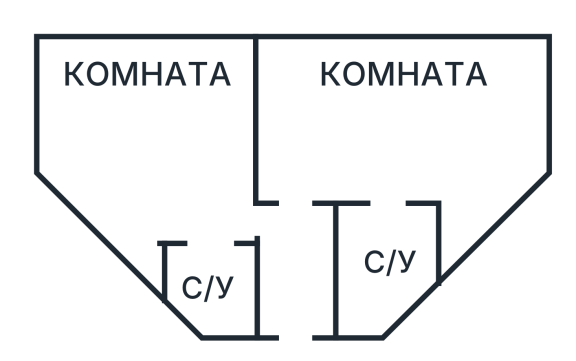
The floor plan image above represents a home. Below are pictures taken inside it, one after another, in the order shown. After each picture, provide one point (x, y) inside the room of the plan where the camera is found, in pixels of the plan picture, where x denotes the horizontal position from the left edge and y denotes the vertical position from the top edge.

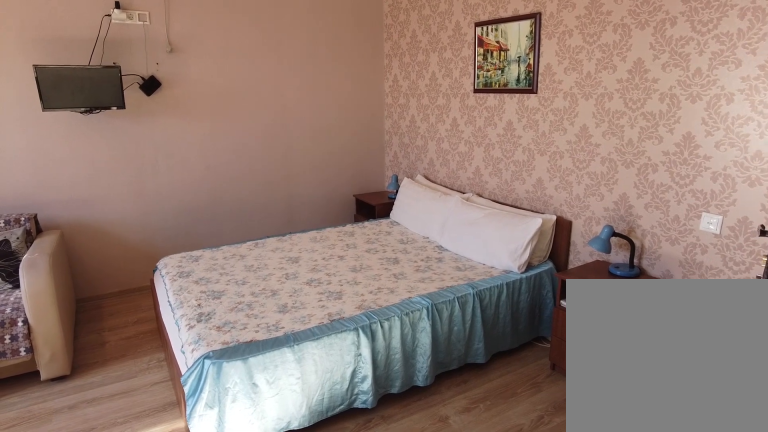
(188, 193)
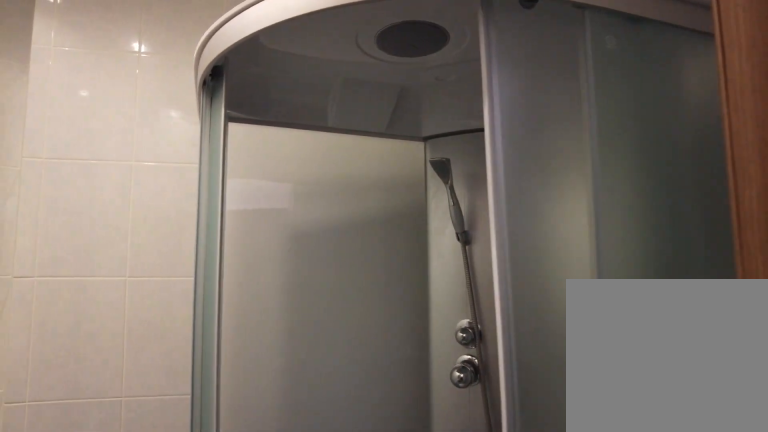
(222, 275)
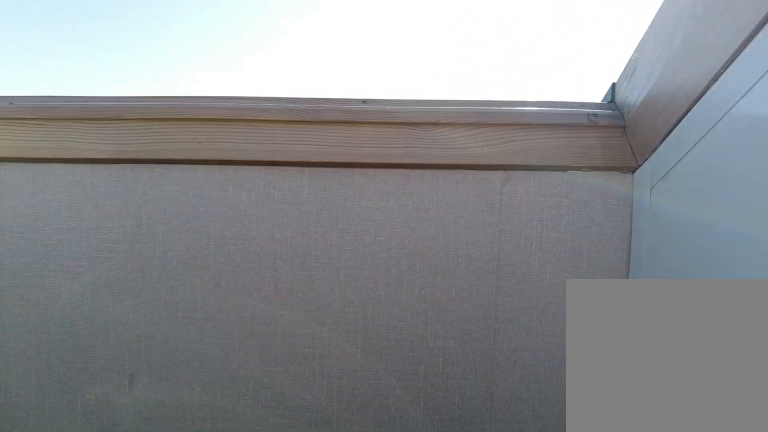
(213, 94)
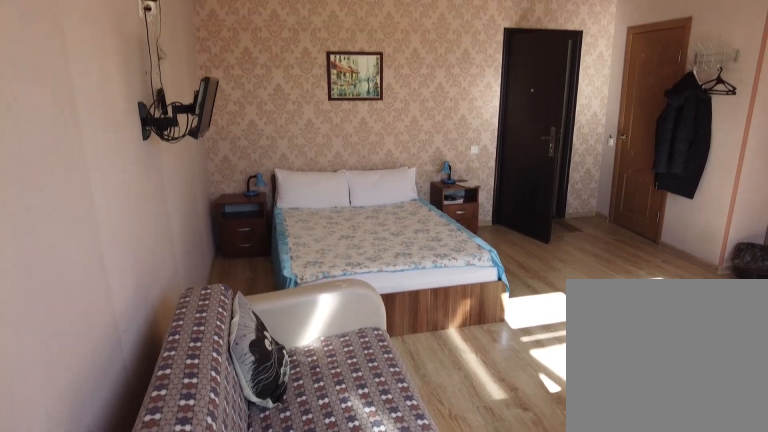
(213, 94)
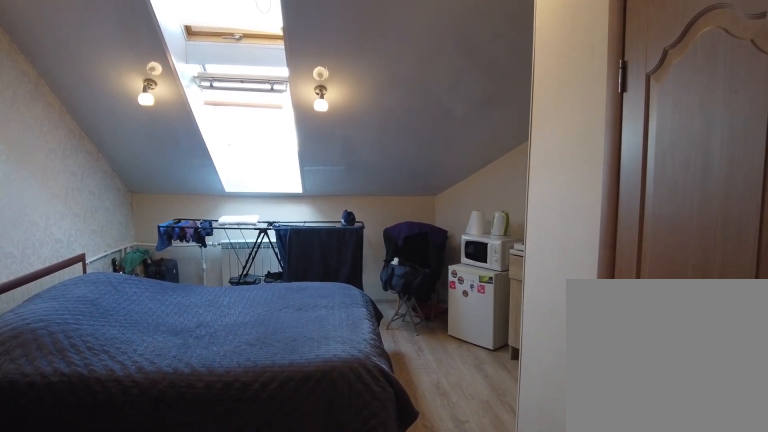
(323, 174)
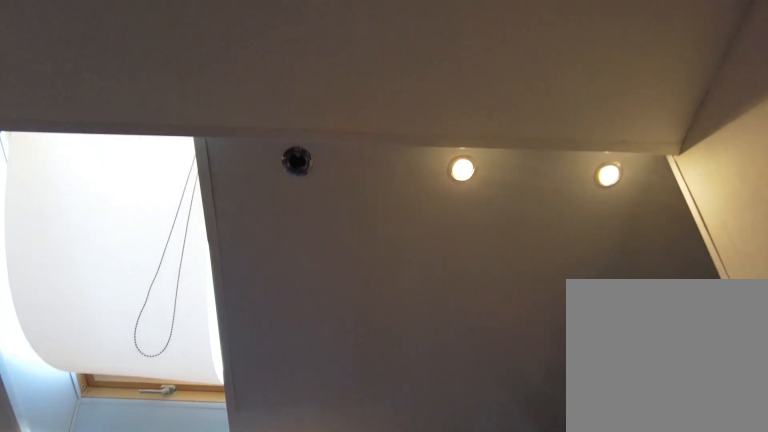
(392, 181)
